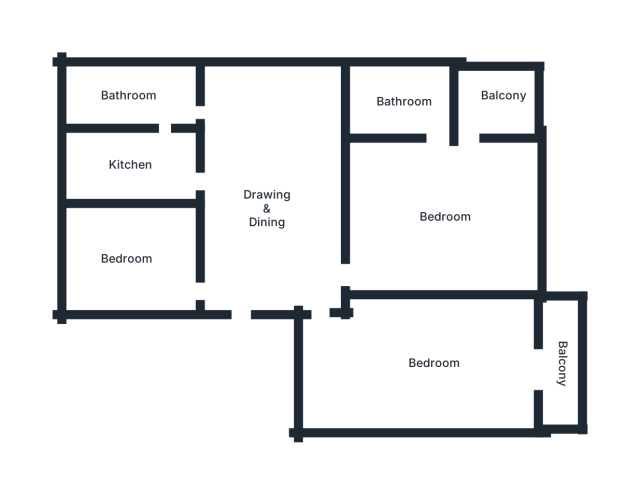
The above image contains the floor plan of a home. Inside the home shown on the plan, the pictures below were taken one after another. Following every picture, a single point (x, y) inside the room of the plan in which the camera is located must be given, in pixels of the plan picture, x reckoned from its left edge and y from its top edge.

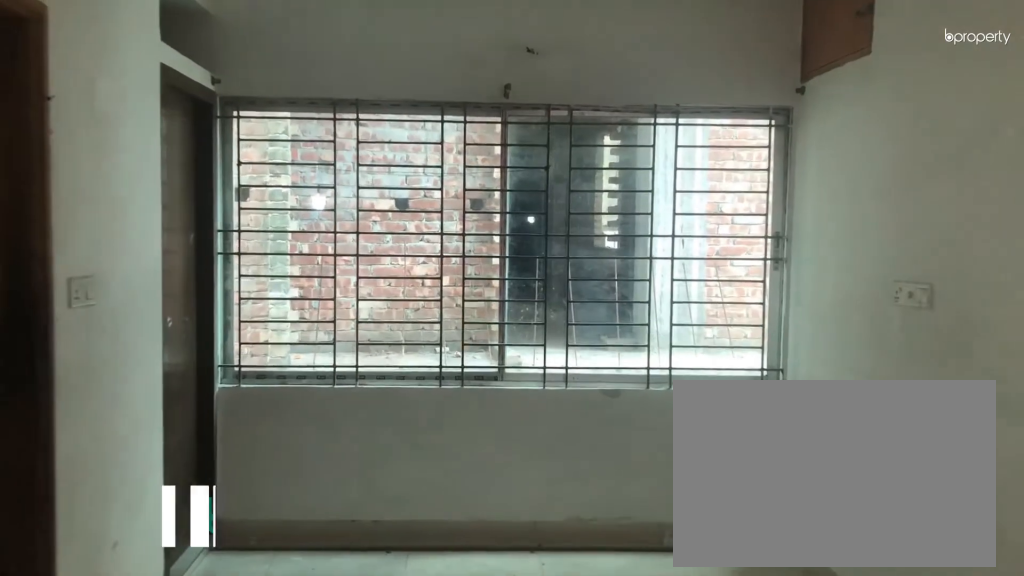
(272, 208)
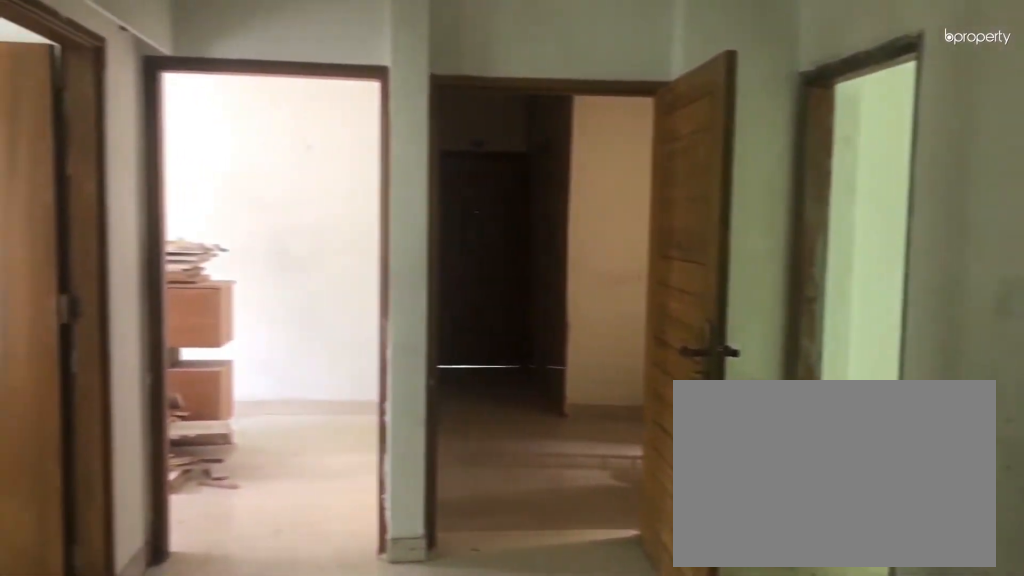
(272, 208)
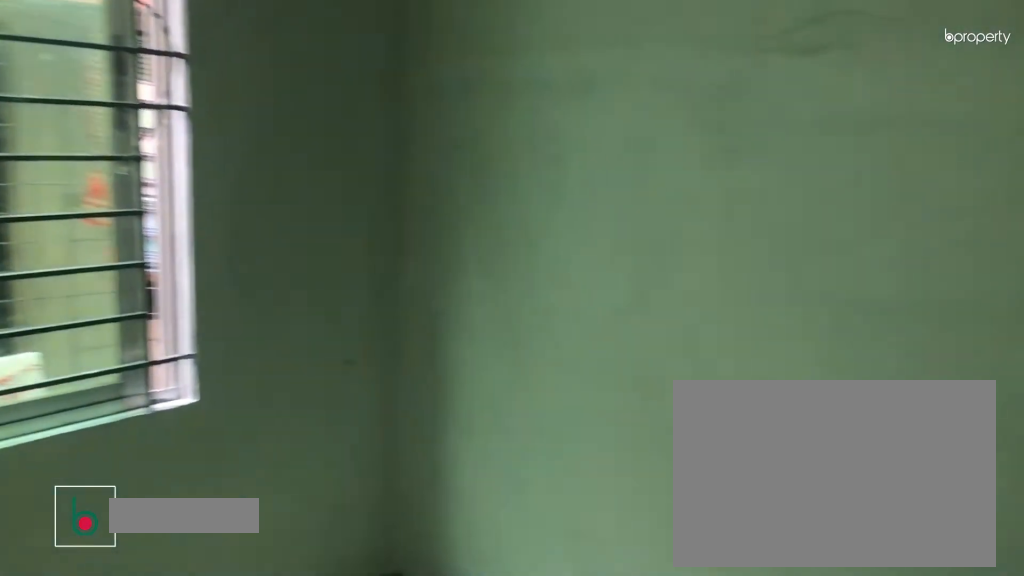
(126, 260)
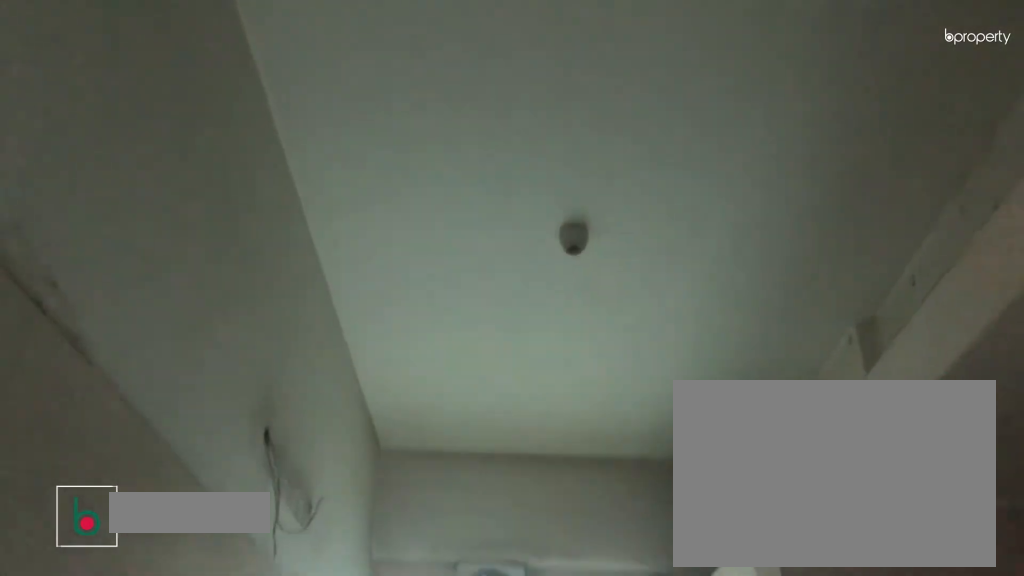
(137, 161)
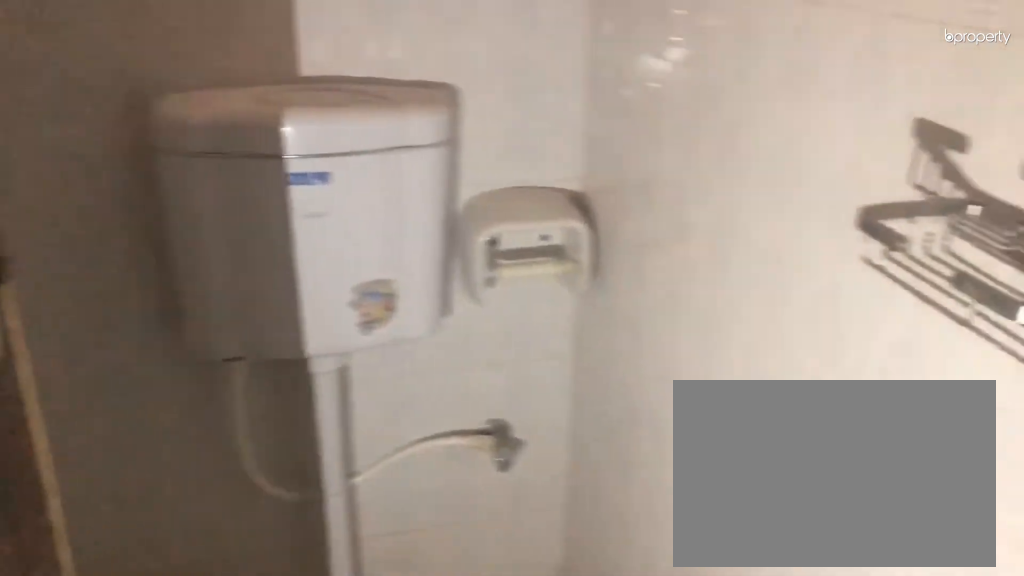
(130, 95)
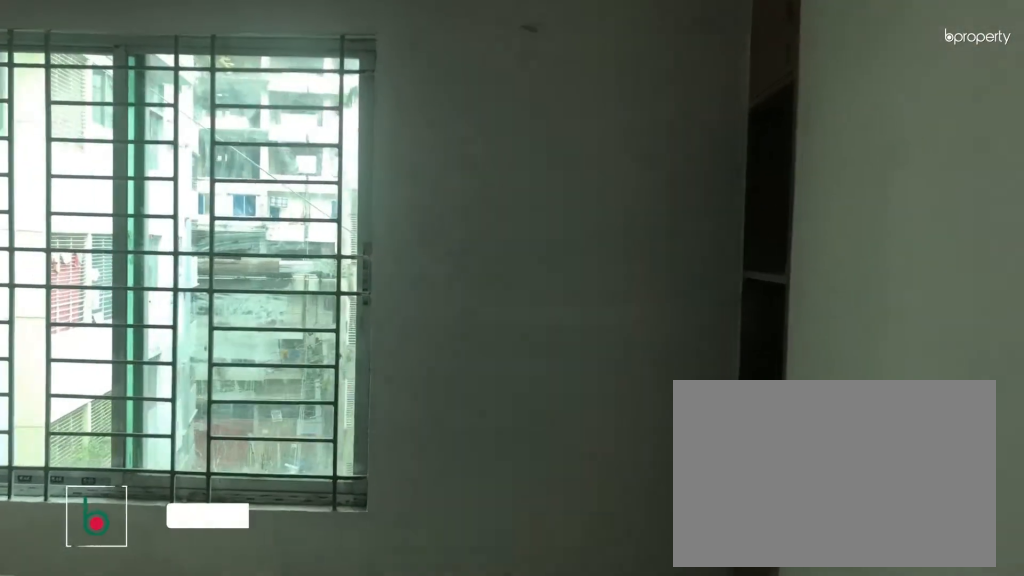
(447, 215)
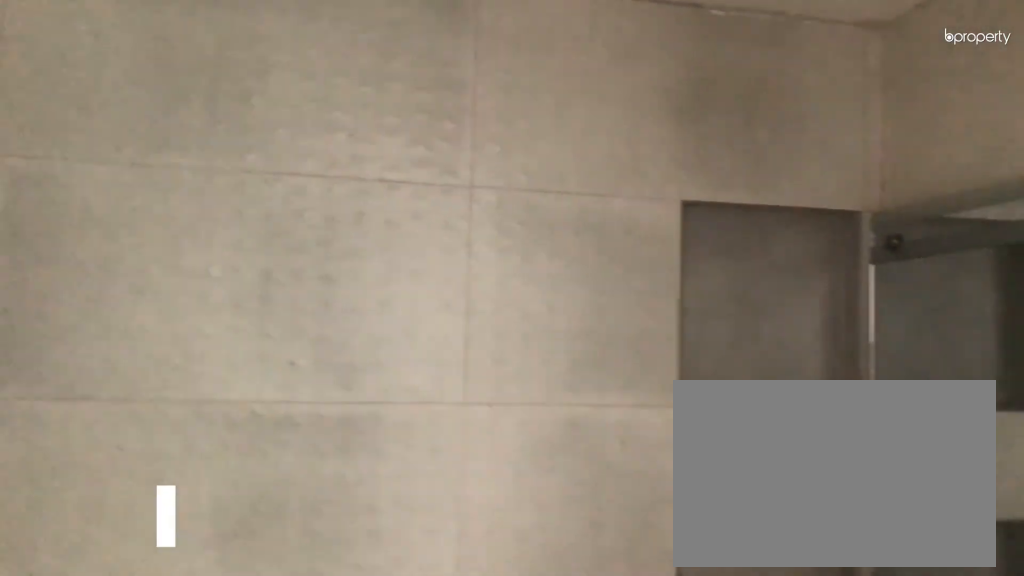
(417, 100)
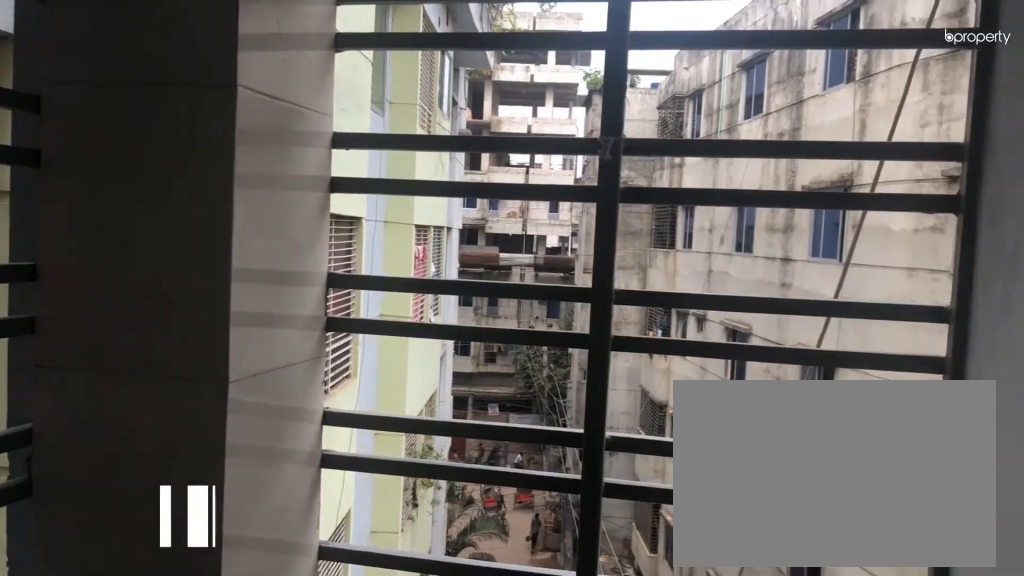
(500, 103)
